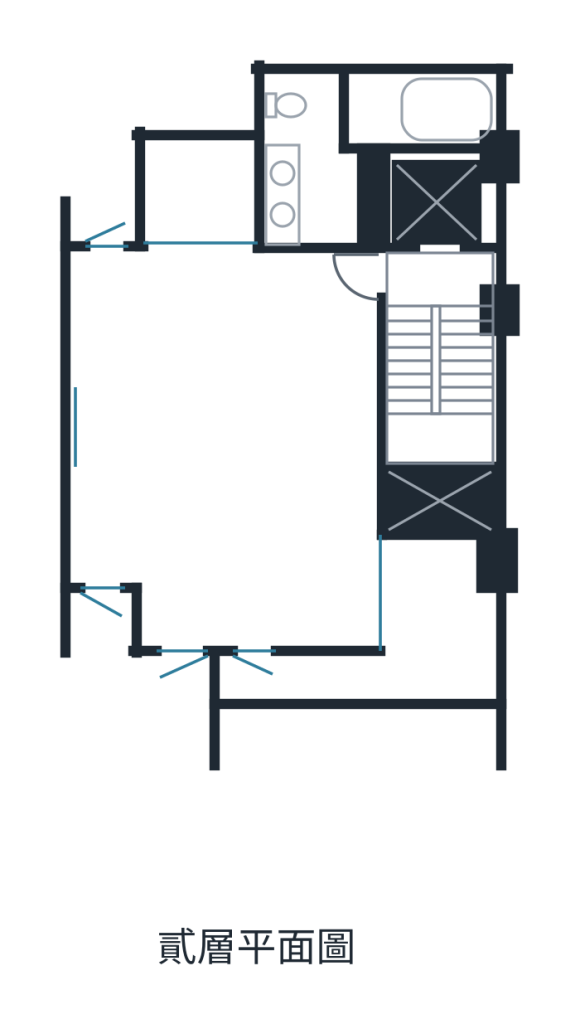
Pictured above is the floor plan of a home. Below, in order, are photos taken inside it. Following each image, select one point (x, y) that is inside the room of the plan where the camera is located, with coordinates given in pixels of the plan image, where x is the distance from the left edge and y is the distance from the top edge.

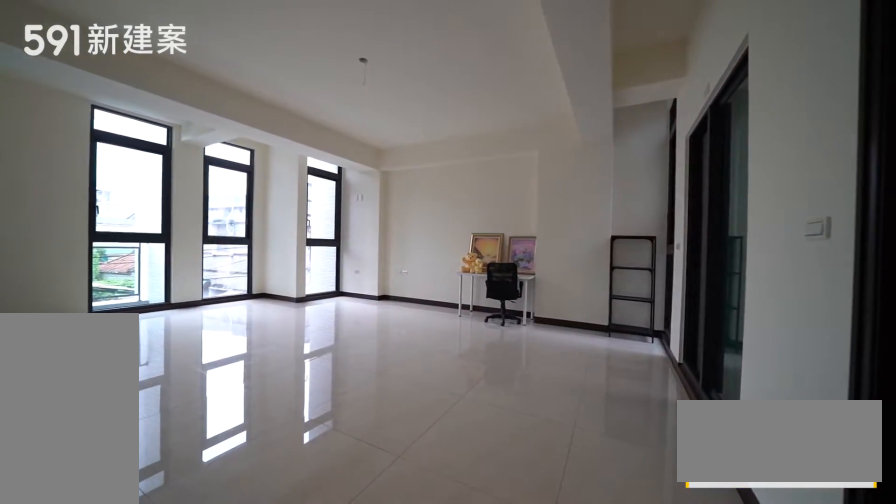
(225, 440)
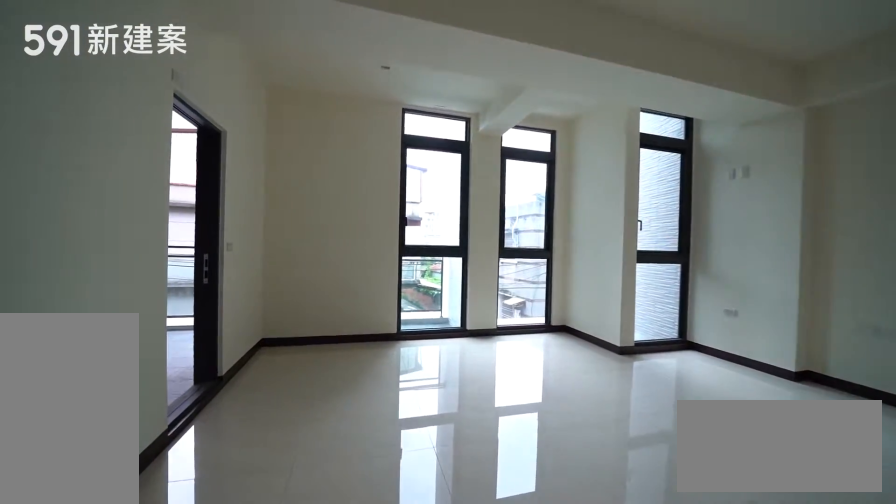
(225, 440)
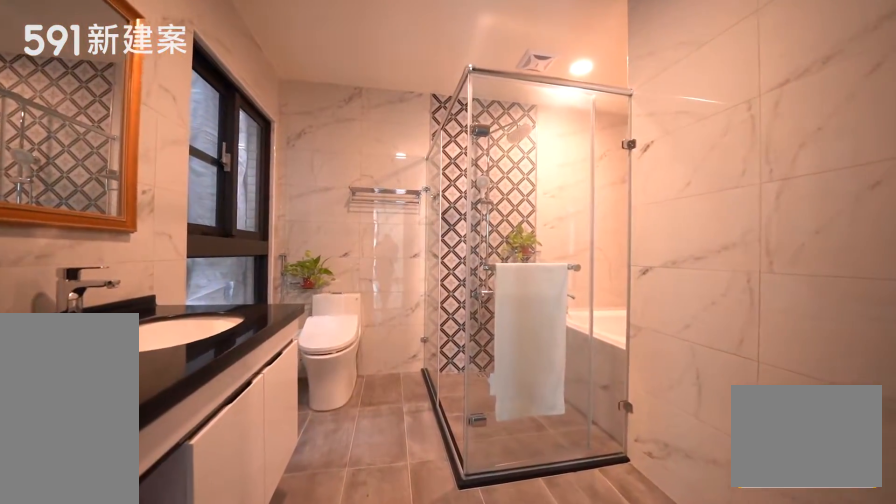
(366, 135)
